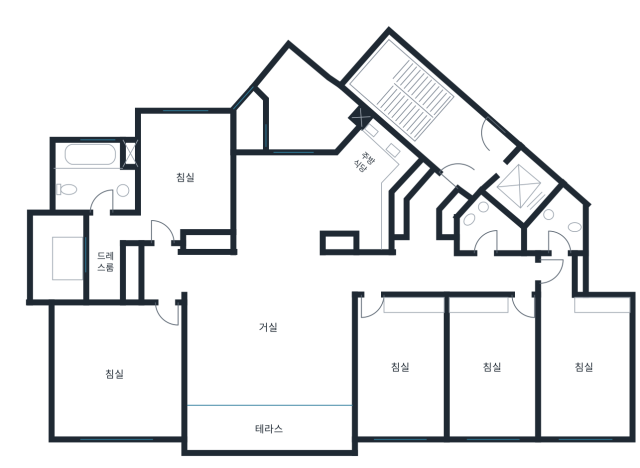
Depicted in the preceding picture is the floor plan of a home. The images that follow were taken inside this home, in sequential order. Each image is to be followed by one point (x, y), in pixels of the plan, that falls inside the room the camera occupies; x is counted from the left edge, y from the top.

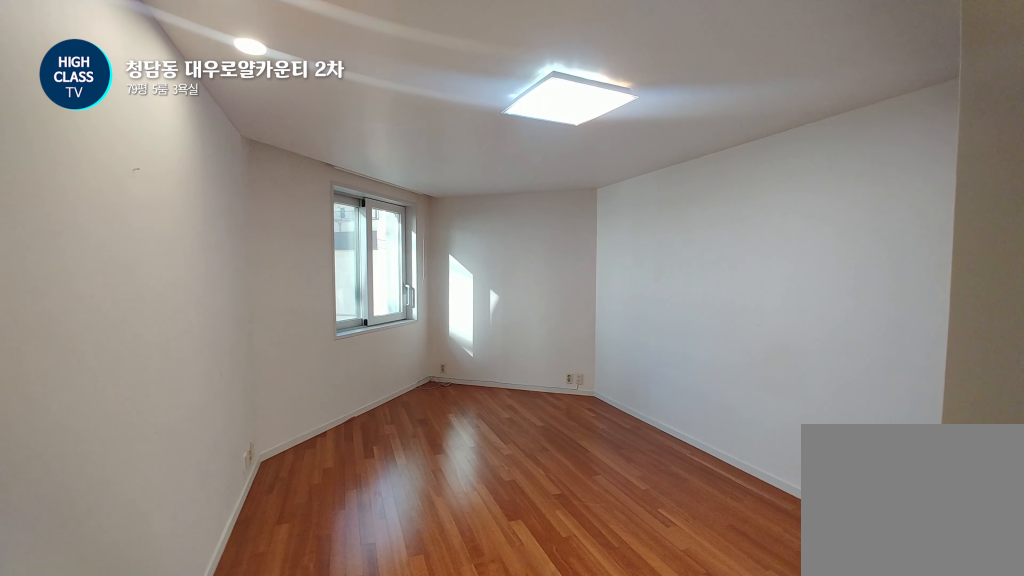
(185, 180)
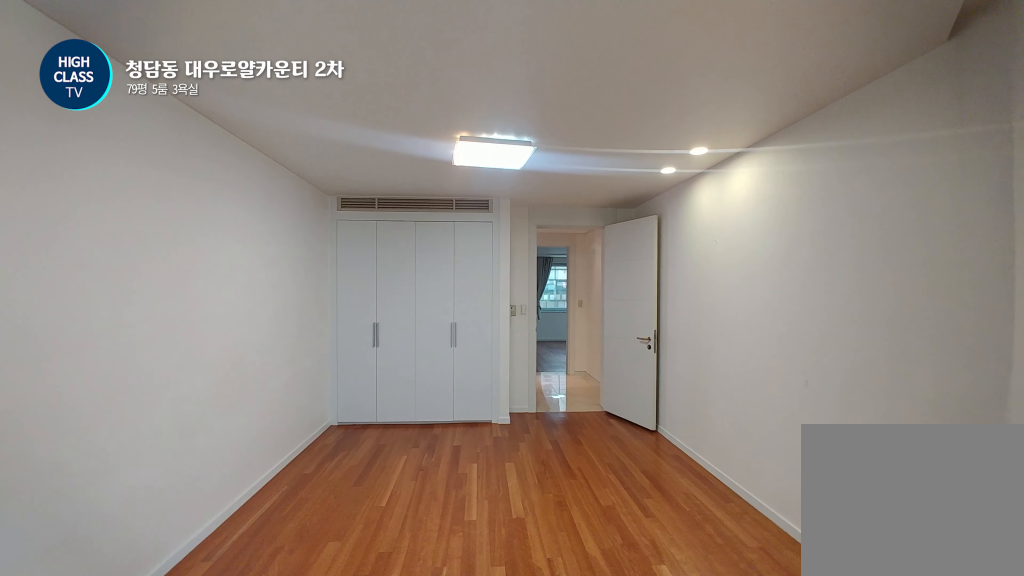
(185, 180)
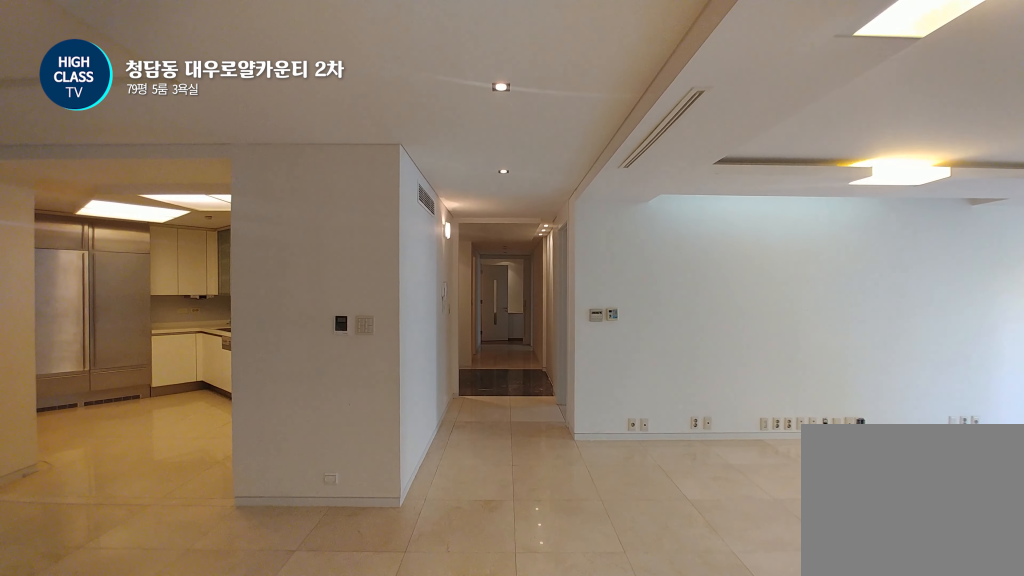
(293, 257)
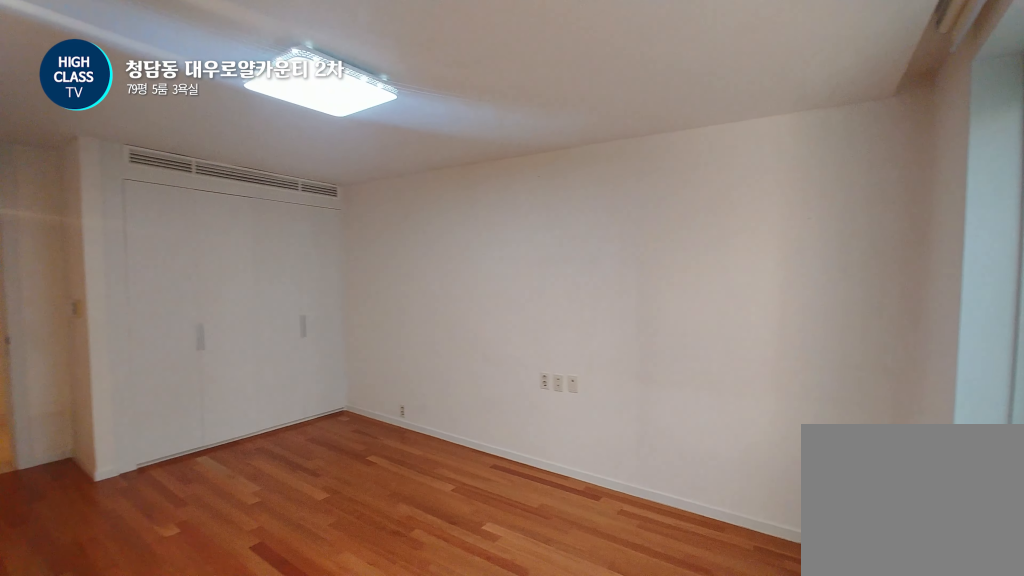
(400, 367)
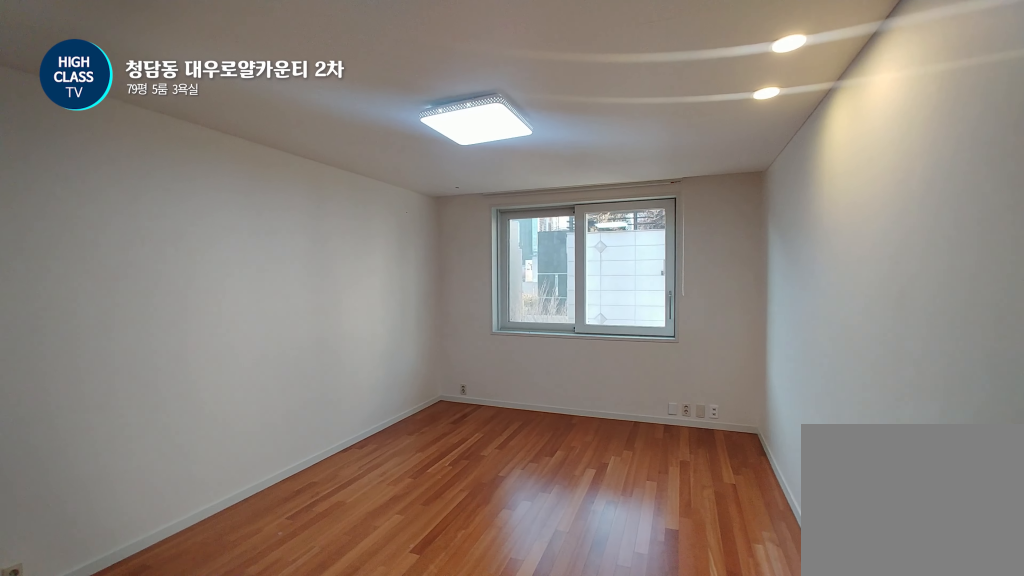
(581, 367)
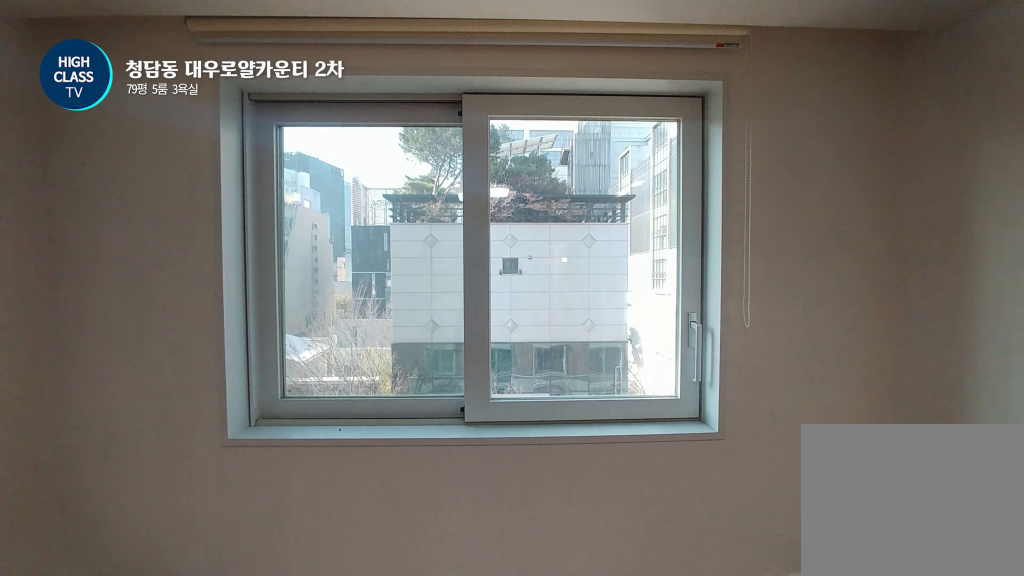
(581, 367)
